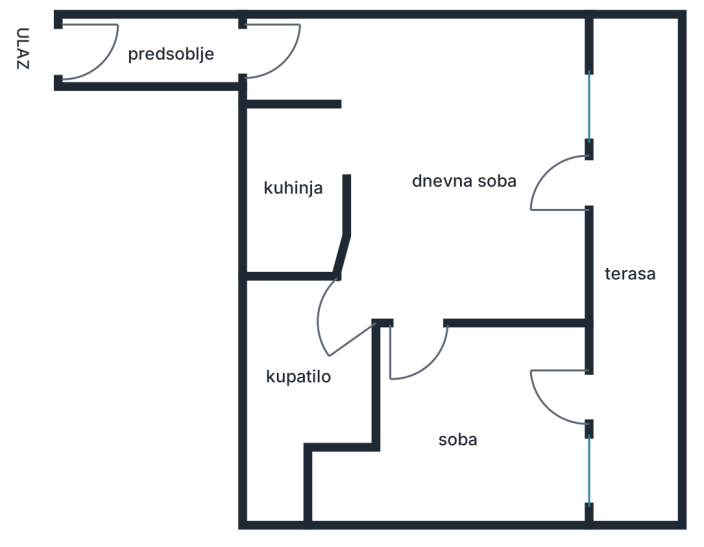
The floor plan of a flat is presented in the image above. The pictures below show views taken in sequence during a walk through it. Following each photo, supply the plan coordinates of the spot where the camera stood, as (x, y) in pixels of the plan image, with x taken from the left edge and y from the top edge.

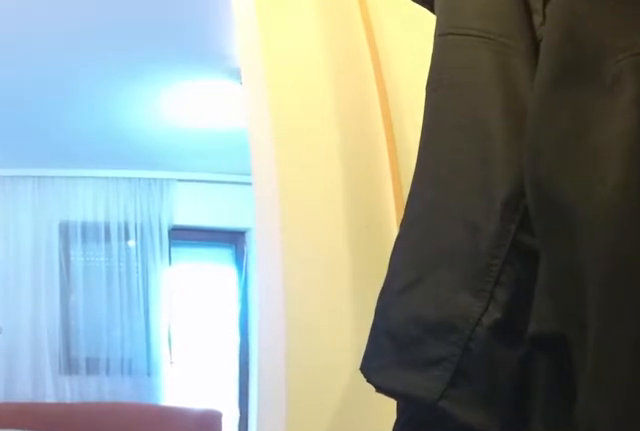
(231, 50)
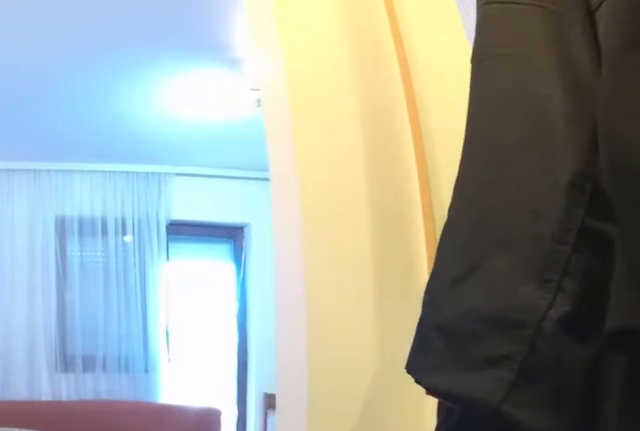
(235, 50)
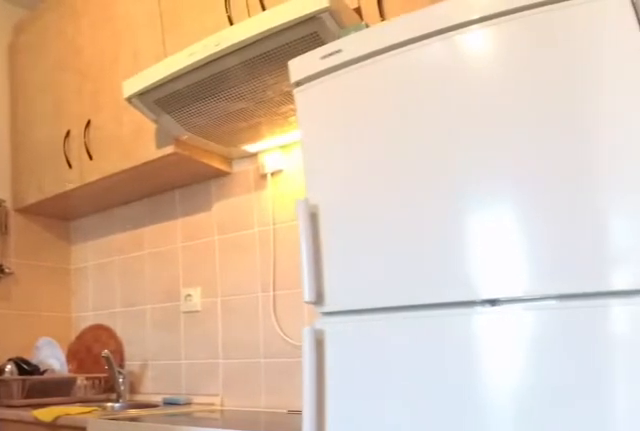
(393, 94)
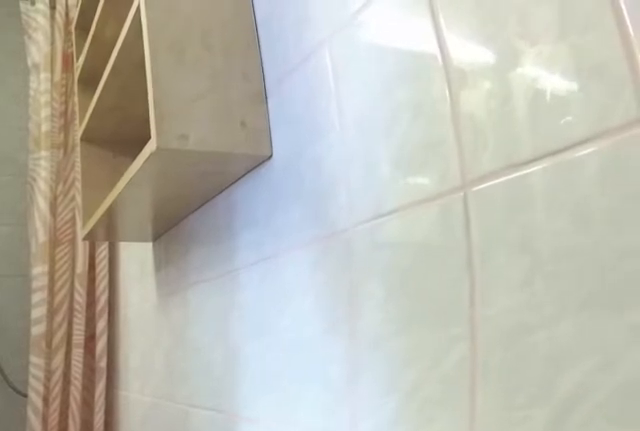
(314, 292)
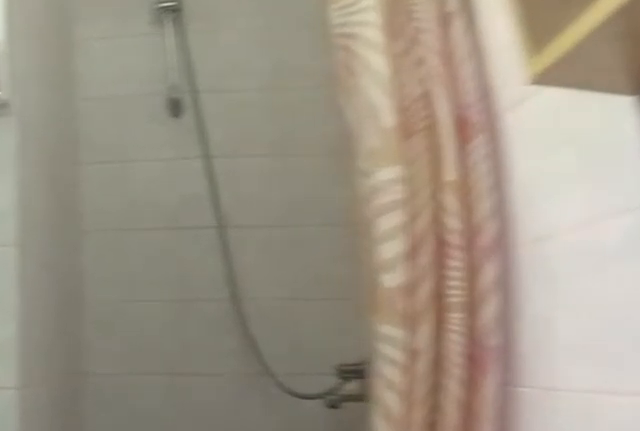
(282, 373)
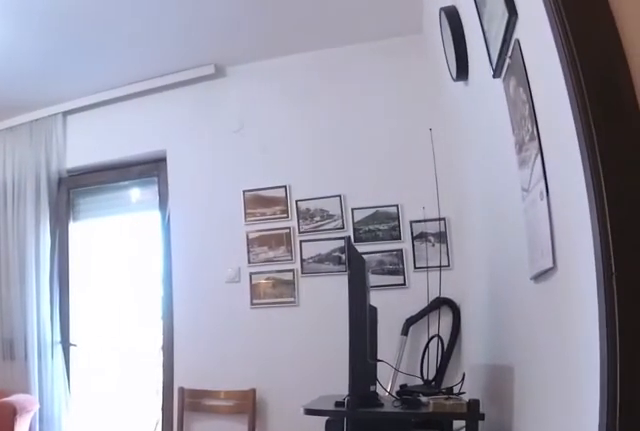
(366, 285)
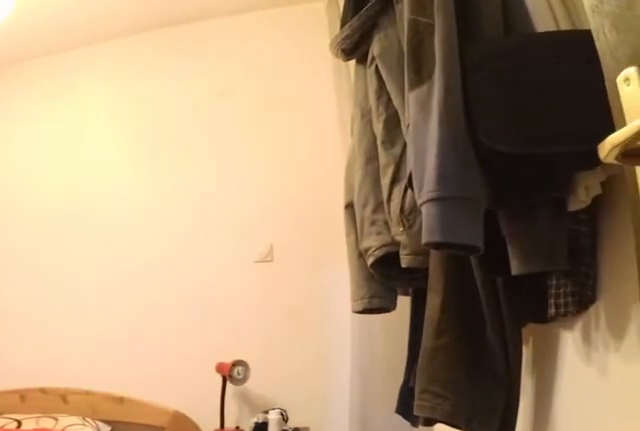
(415, 301)
